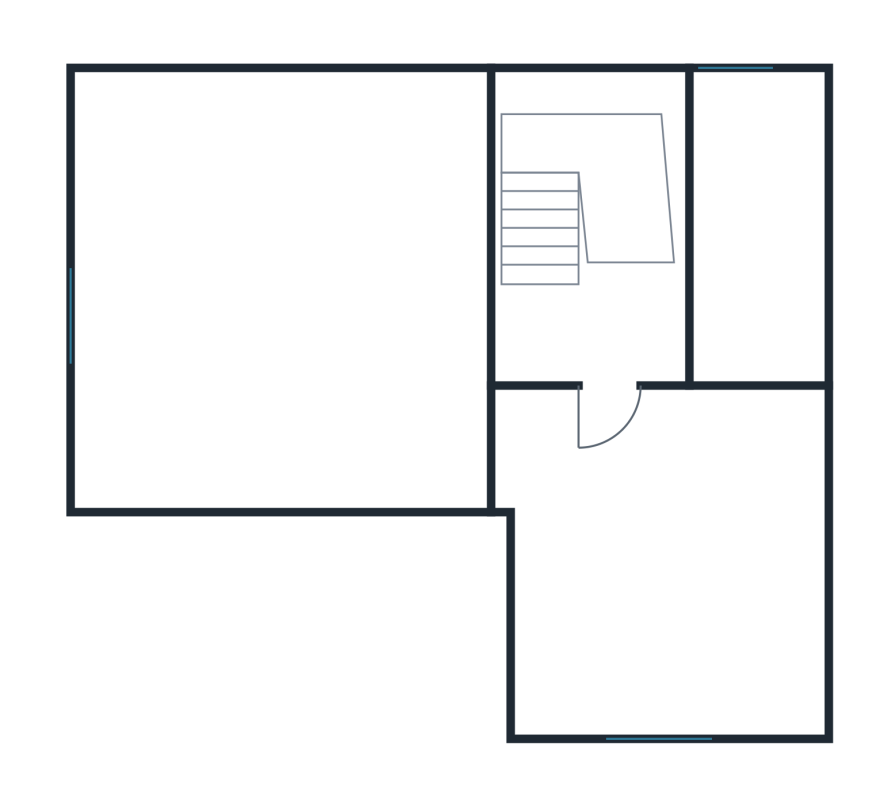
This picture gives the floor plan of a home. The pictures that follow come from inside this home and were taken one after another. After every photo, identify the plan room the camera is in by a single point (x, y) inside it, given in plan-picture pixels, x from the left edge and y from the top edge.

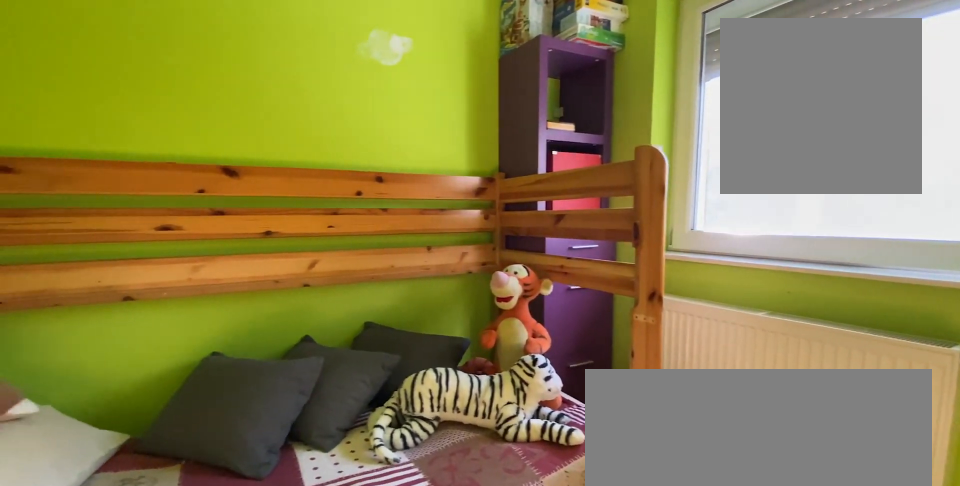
(643, 595)
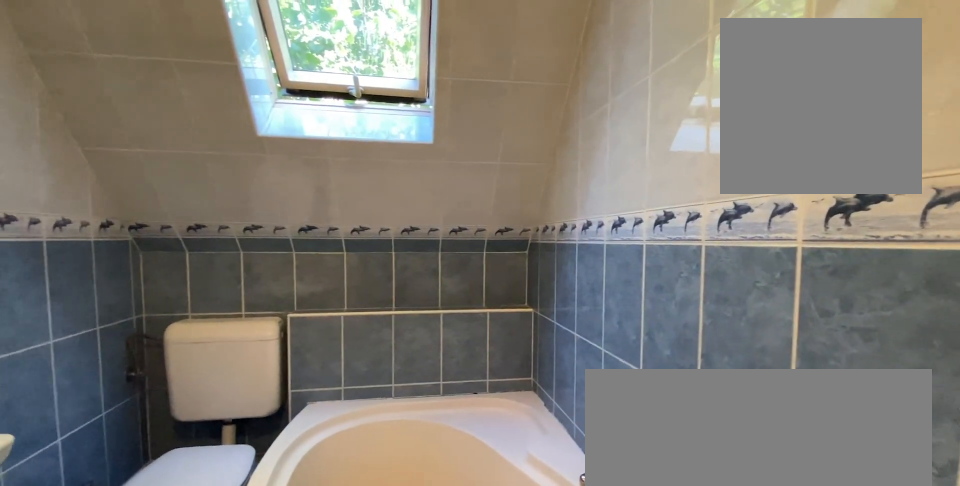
(740, 245)
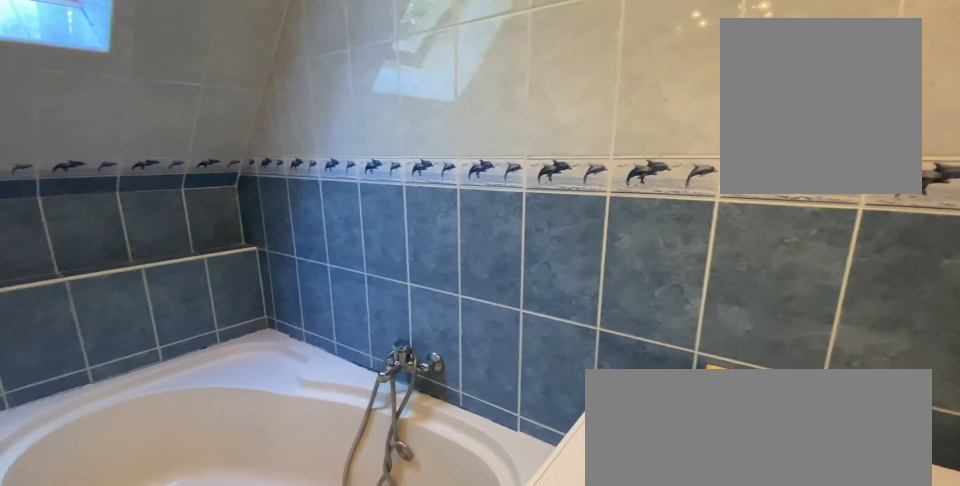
(740, 245)
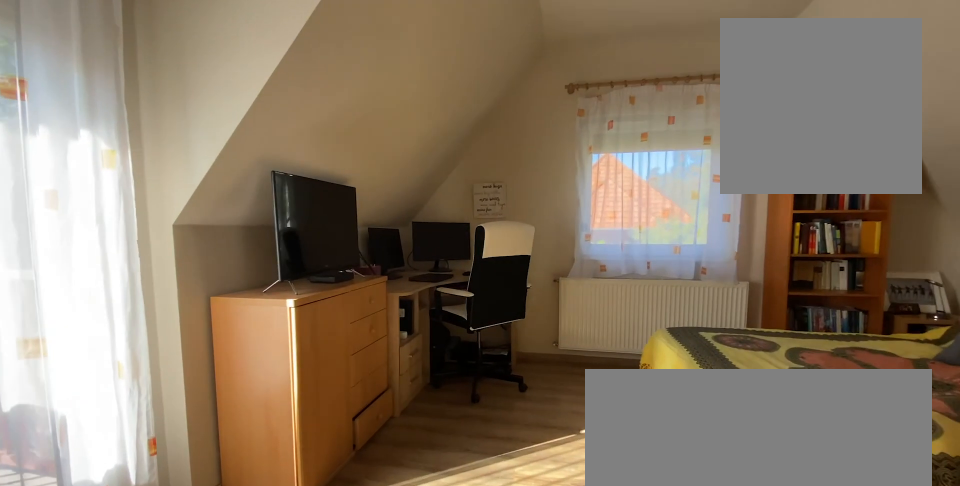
(281, 312)
